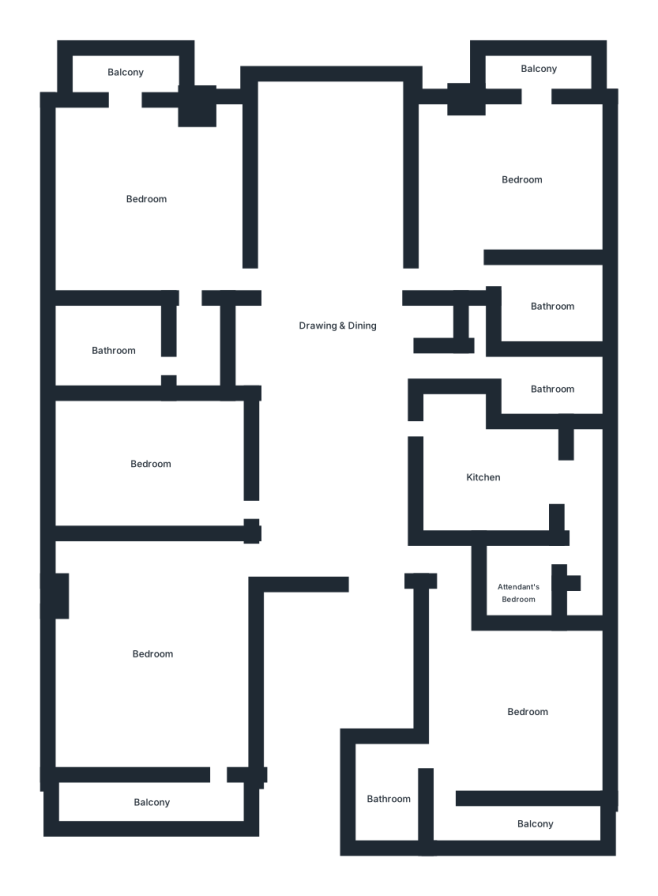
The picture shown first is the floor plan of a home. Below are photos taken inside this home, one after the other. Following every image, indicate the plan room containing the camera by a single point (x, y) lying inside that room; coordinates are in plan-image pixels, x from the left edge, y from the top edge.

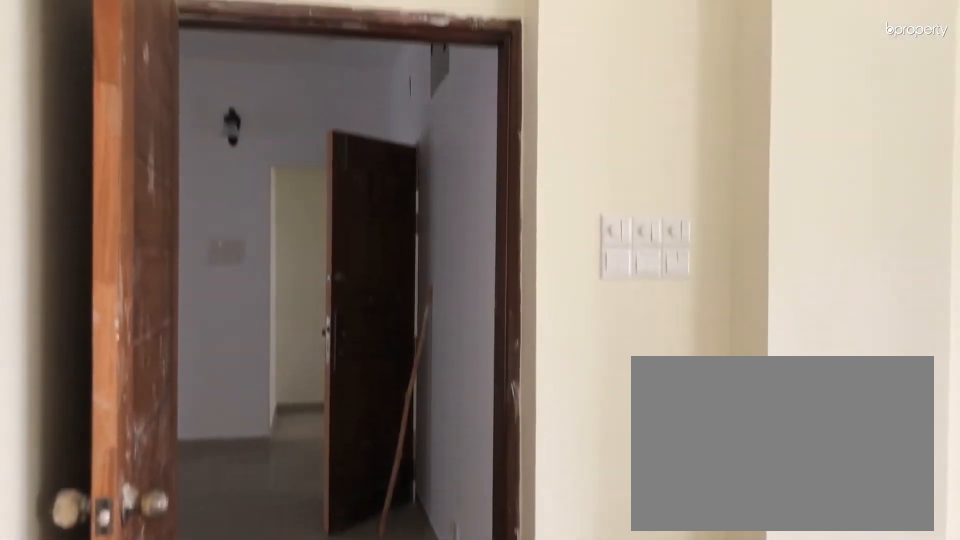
(152, 649)
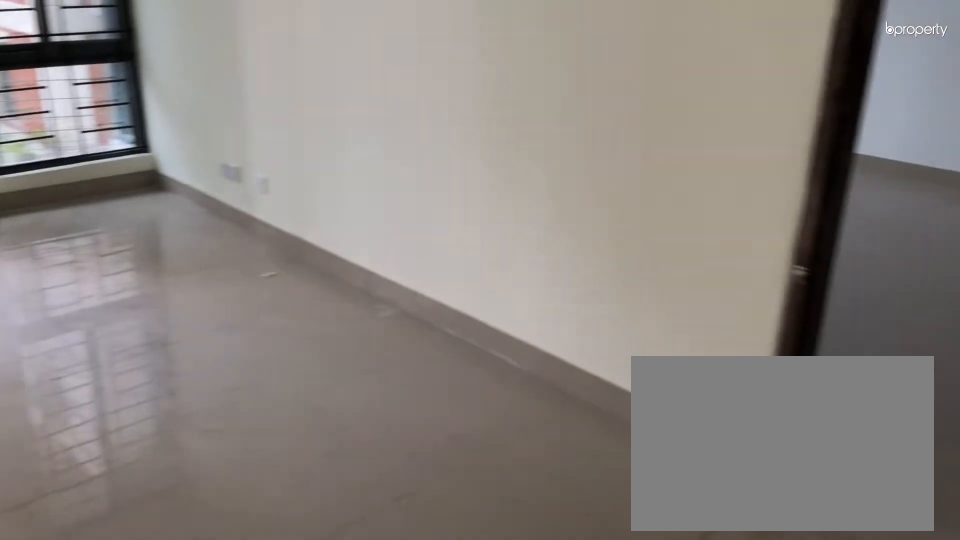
(143, 193)
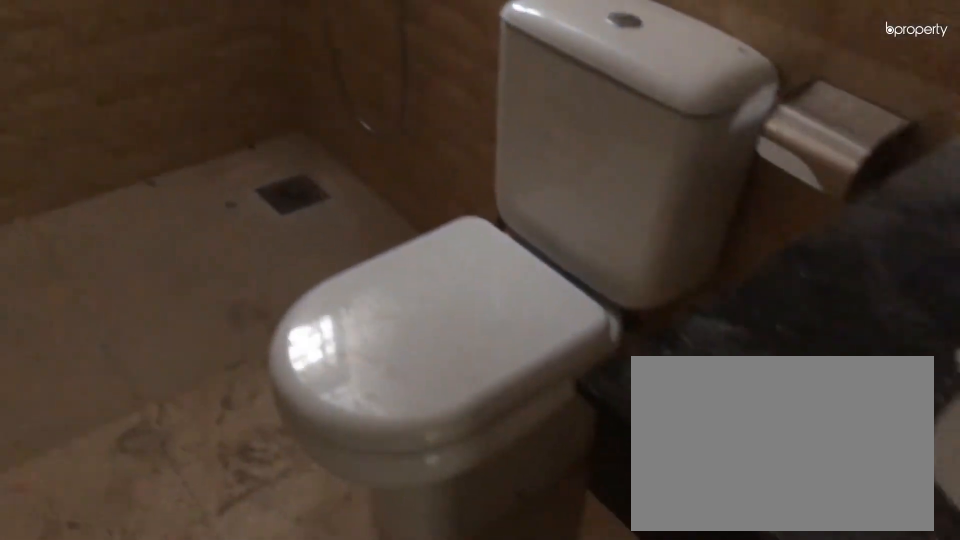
(550, 382)
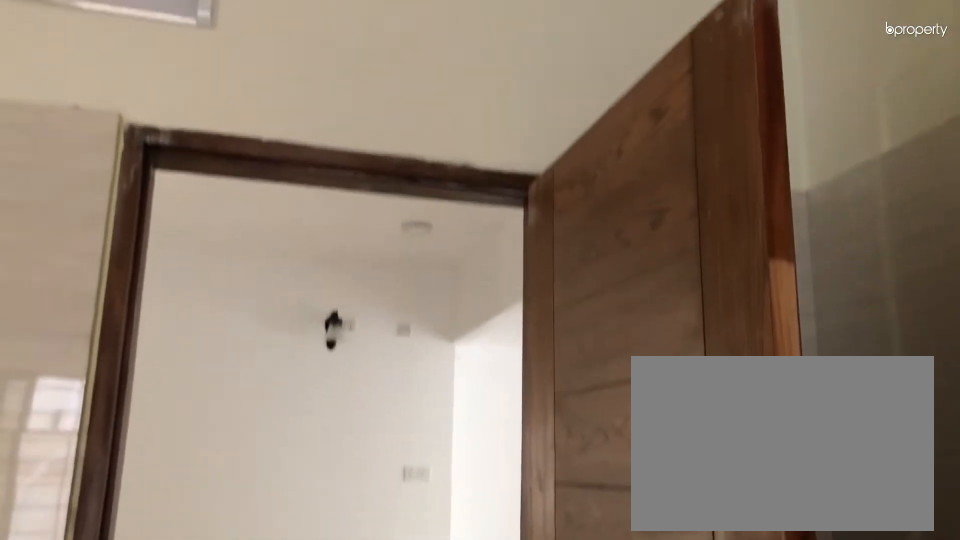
(494, 479)
